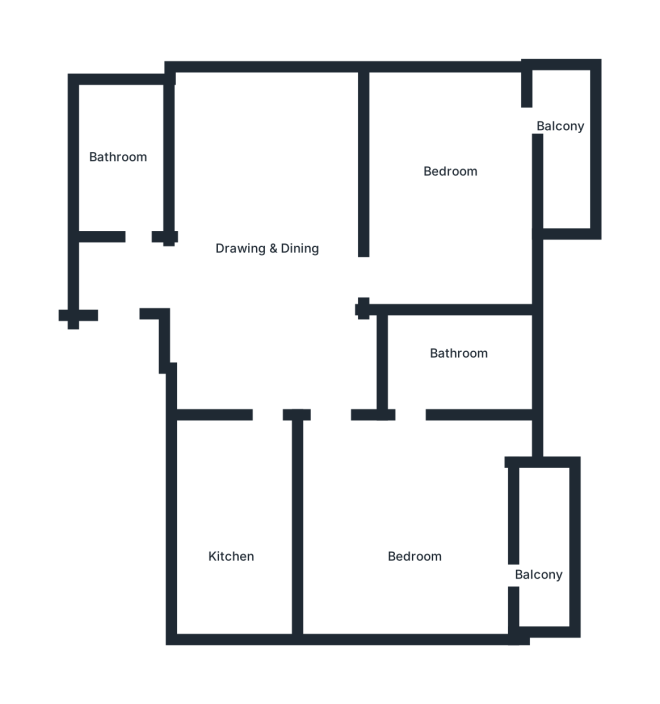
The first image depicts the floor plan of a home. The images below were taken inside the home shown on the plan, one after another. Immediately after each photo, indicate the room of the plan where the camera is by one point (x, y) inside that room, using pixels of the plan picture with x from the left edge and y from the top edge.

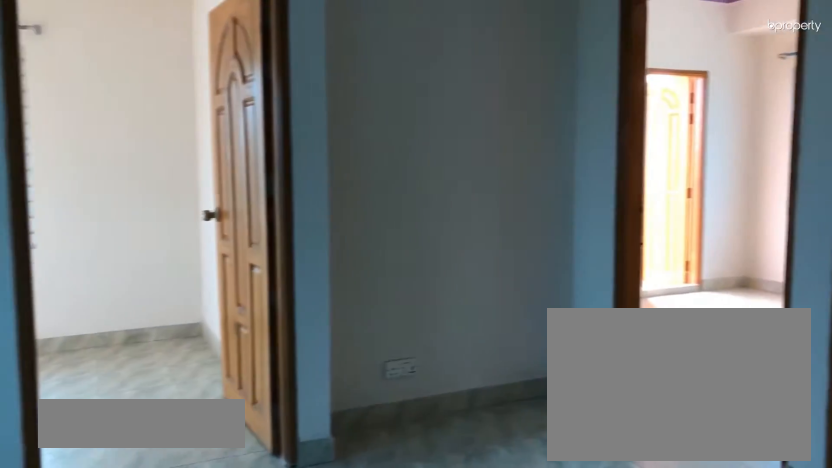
(259, 282)
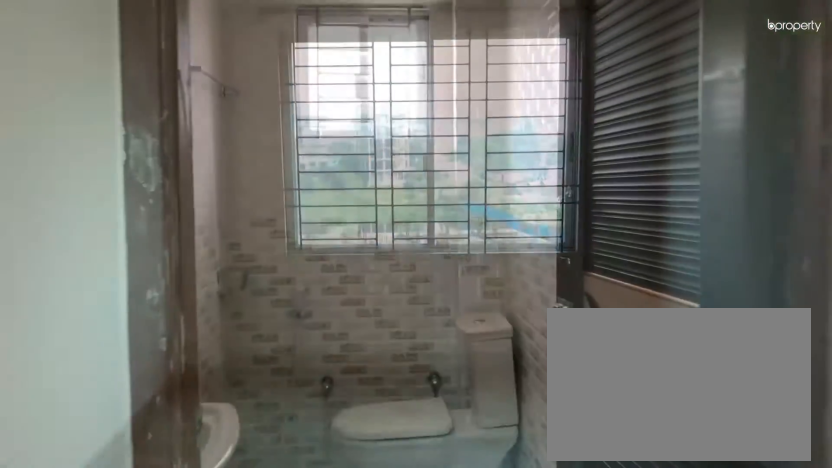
(250, 283)
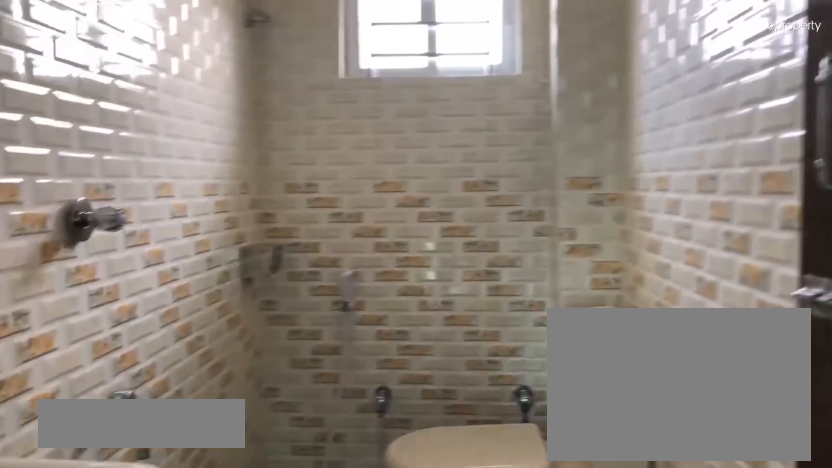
(126, 163)
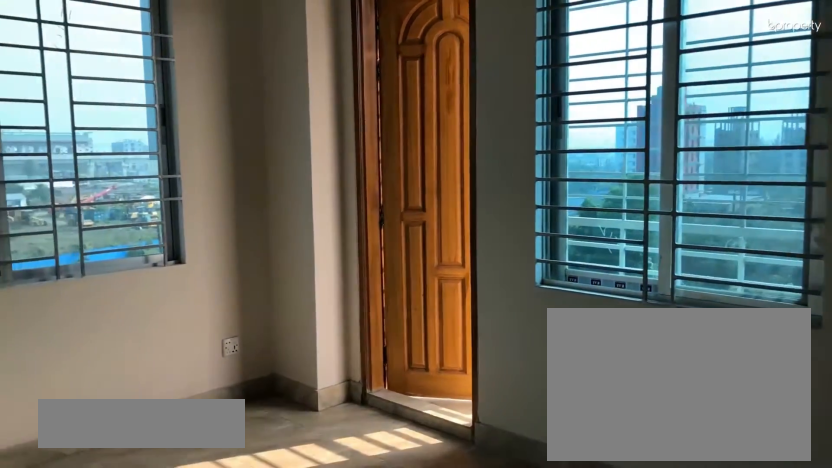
(431, 194)
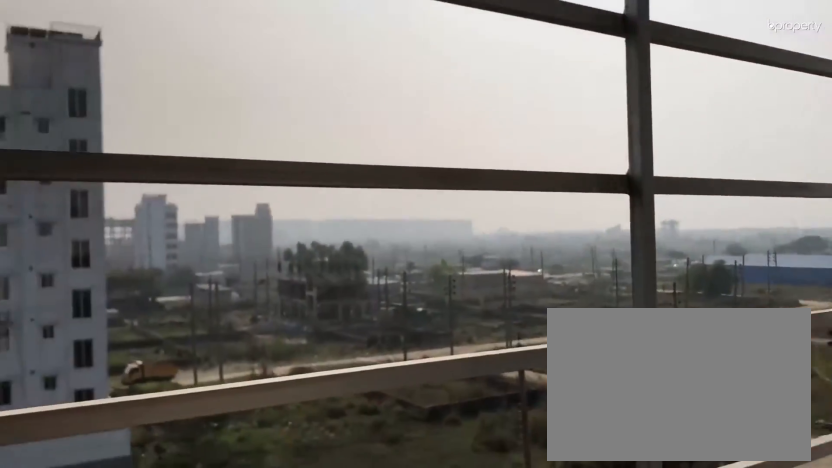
(566, 141)
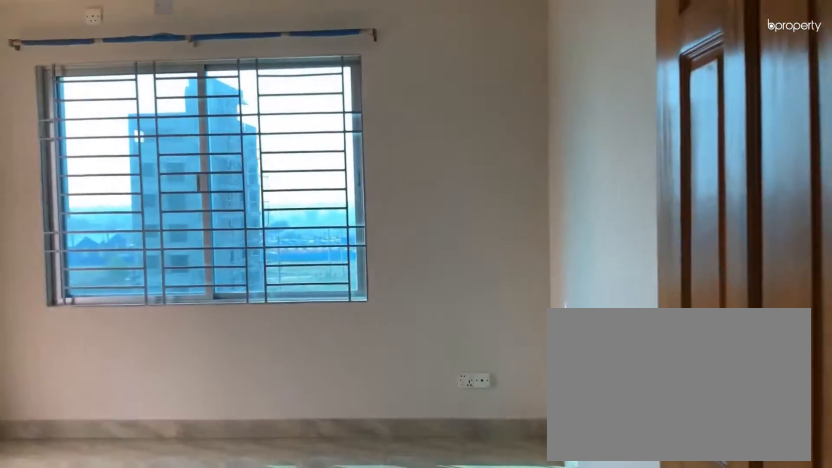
(411, 532)
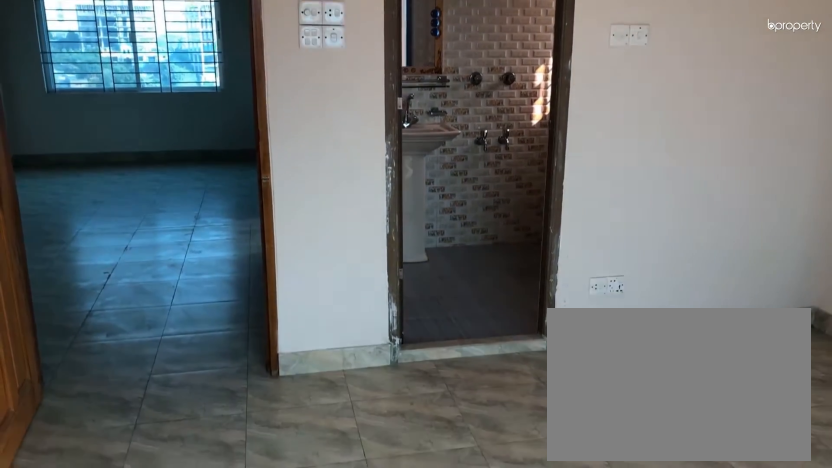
(419, 519)
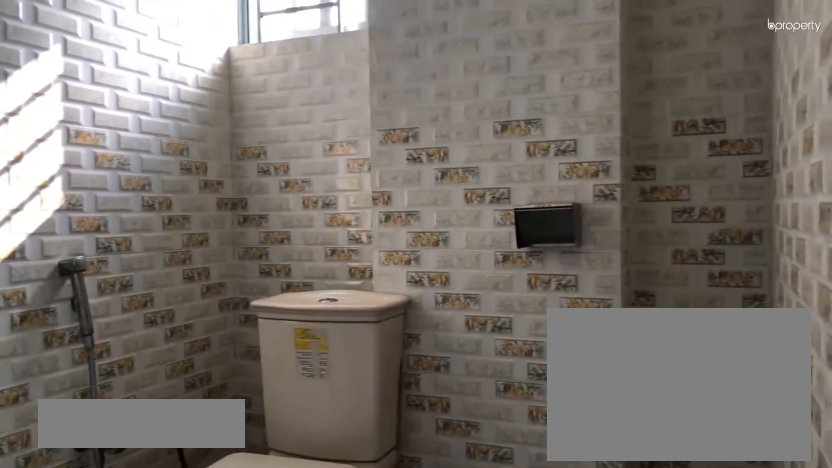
(447, 354)
